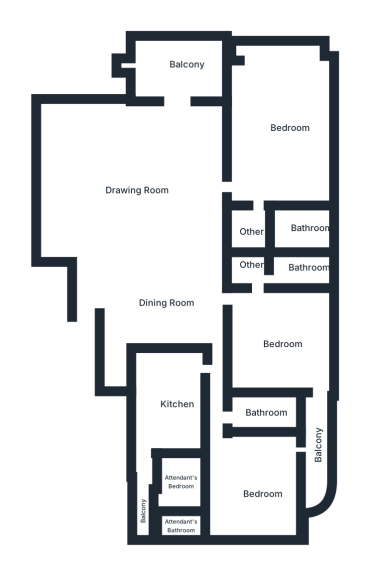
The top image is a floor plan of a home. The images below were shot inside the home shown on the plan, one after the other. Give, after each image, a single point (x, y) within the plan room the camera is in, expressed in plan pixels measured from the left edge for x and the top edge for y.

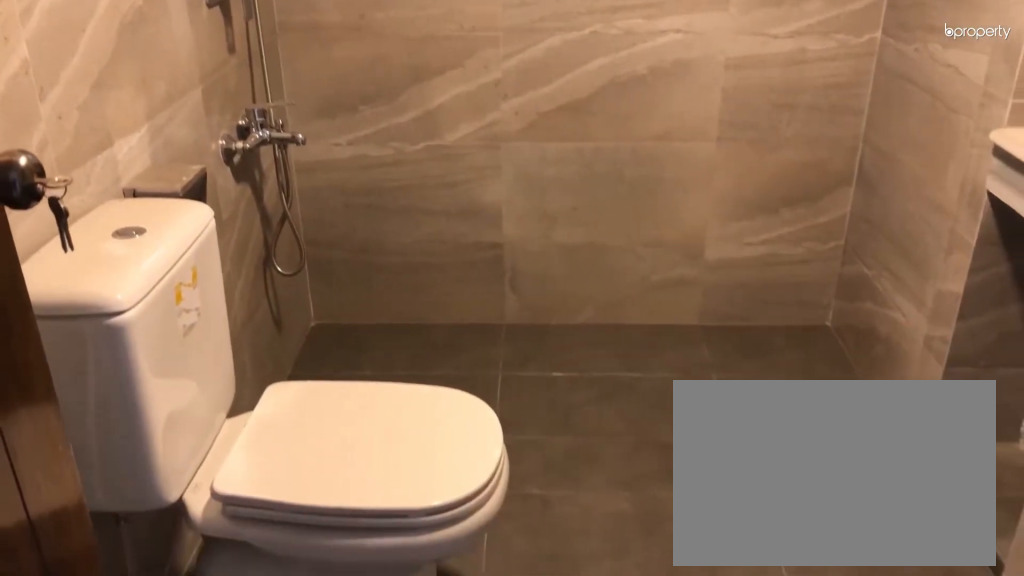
(282, 228)
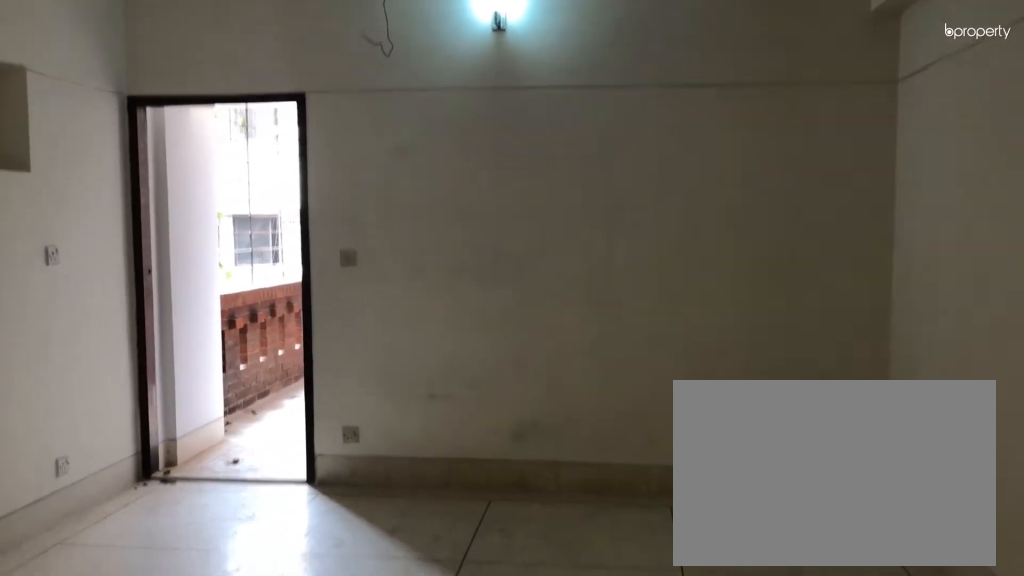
(284, 342)
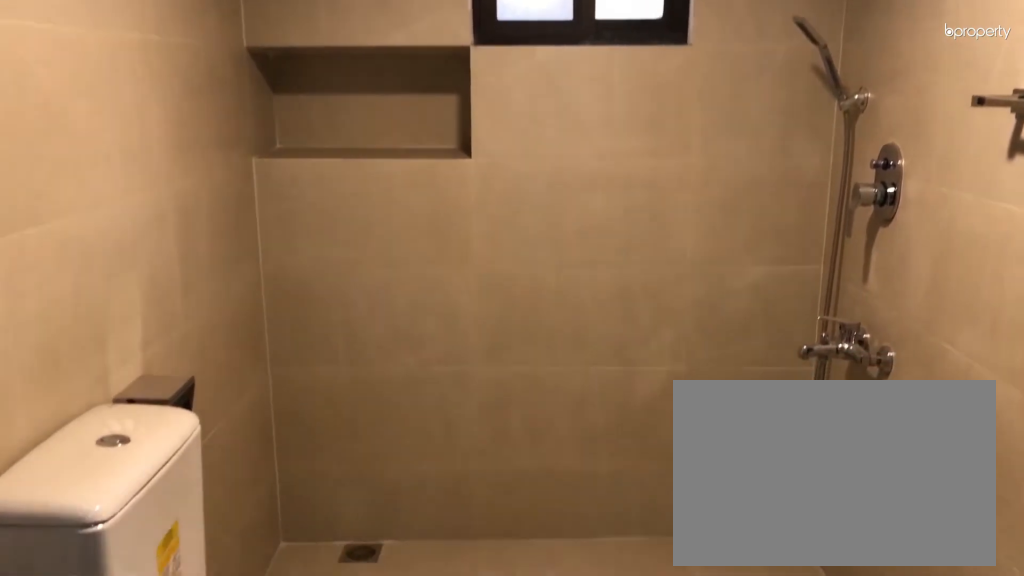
(302, 268)
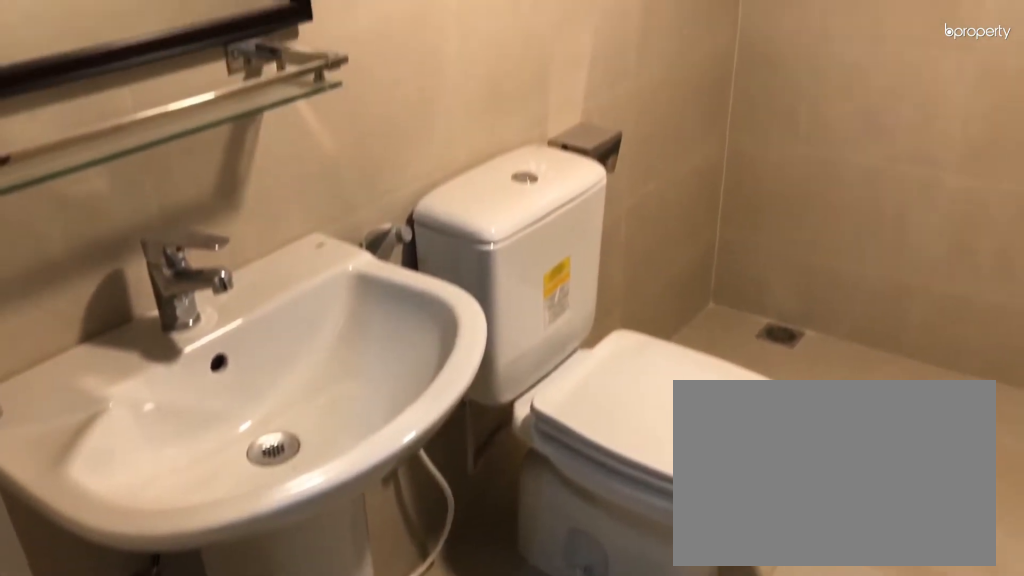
(302, 268)
